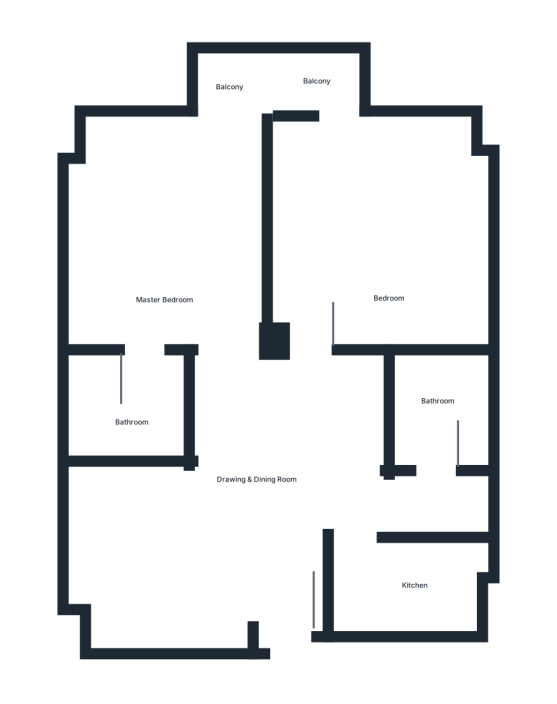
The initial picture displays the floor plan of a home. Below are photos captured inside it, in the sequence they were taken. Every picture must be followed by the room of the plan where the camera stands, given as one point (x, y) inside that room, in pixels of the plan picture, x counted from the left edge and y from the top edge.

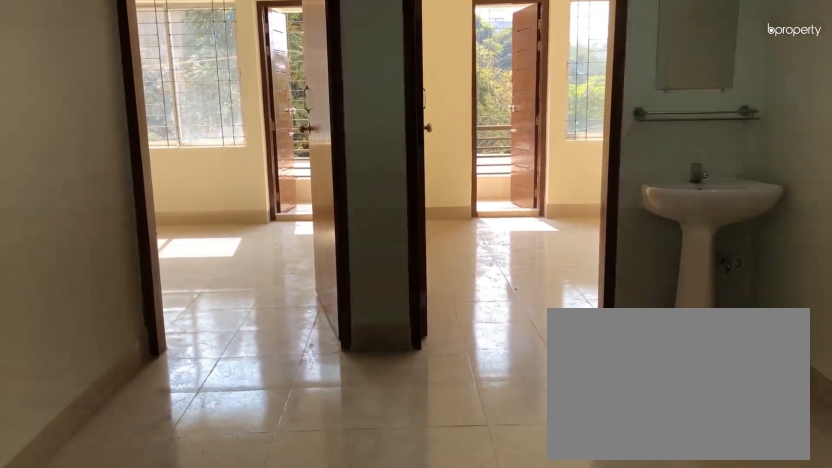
(262, 499)
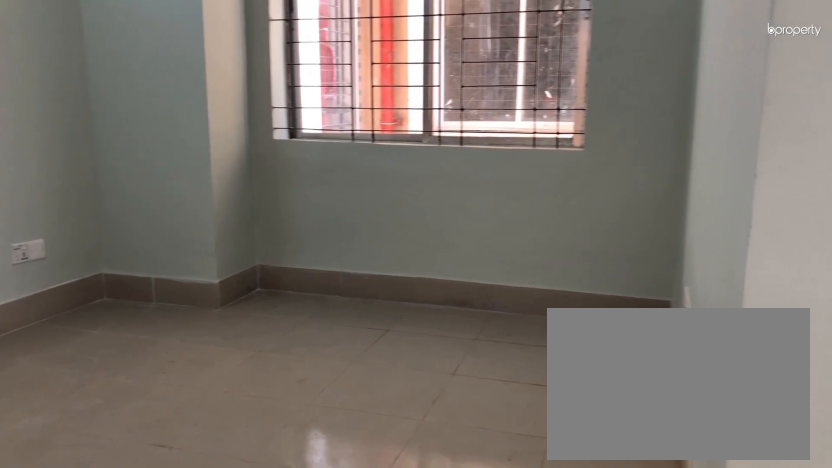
(262, 499)
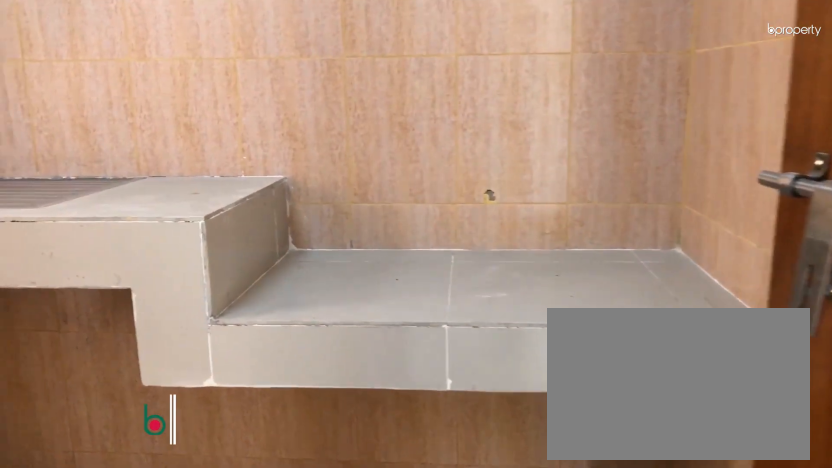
(415, 598)
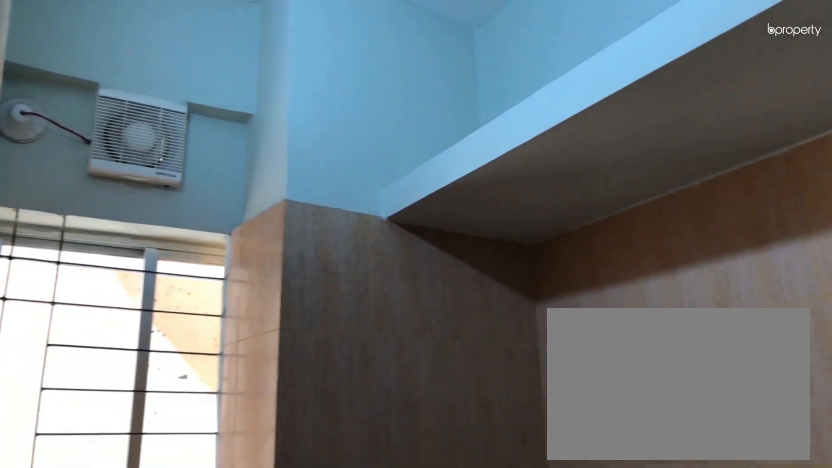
(414, 598)
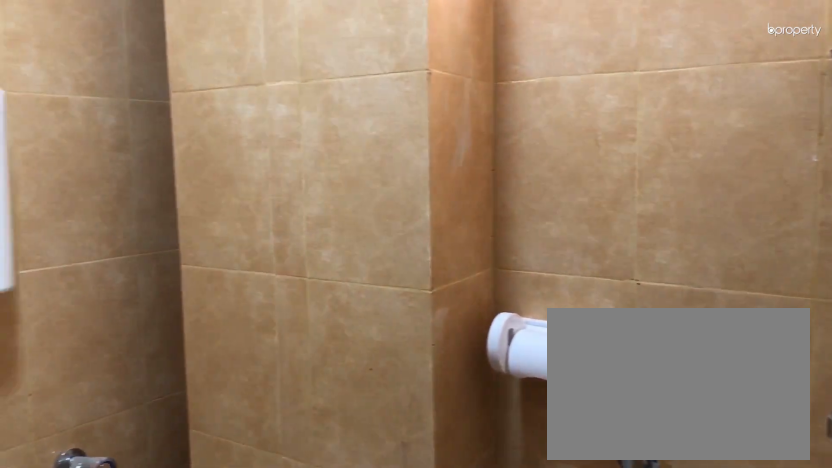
(437, 409)
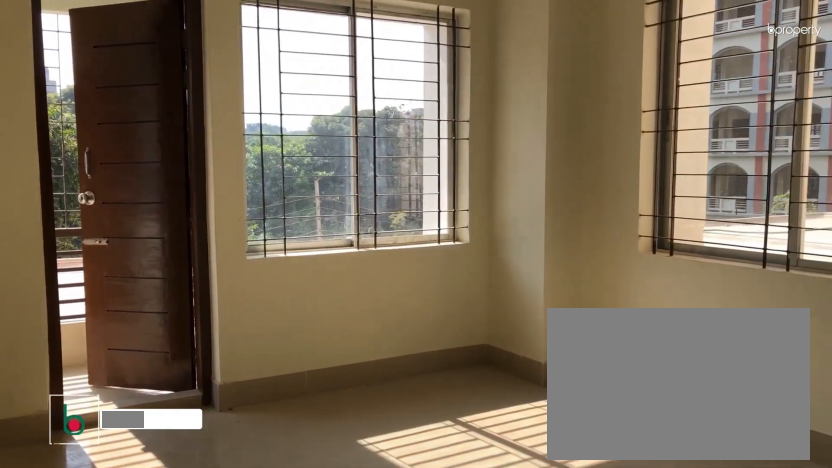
(386, 235)
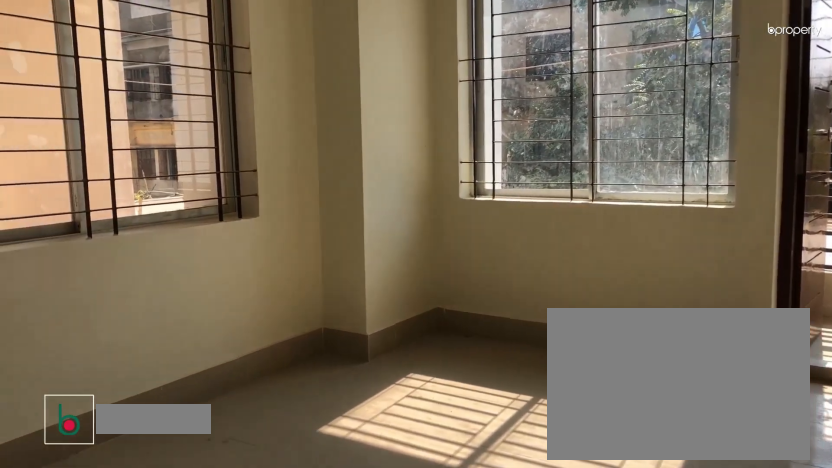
(141, 248)
